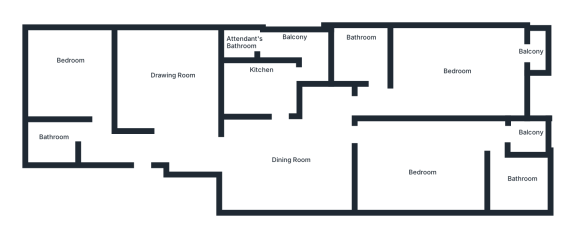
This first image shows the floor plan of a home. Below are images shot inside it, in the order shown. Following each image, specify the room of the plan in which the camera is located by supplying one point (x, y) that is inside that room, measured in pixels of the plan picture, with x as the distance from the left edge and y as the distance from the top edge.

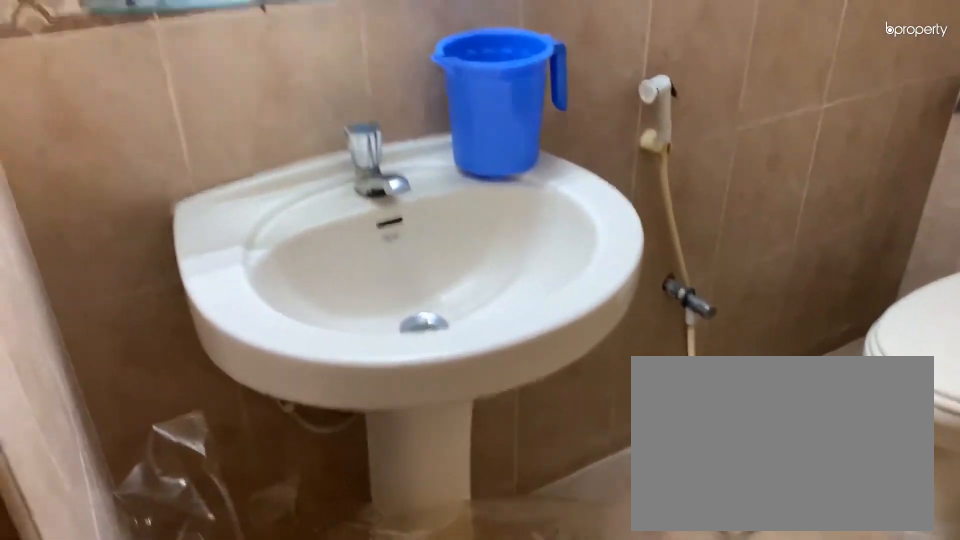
(53, 138)
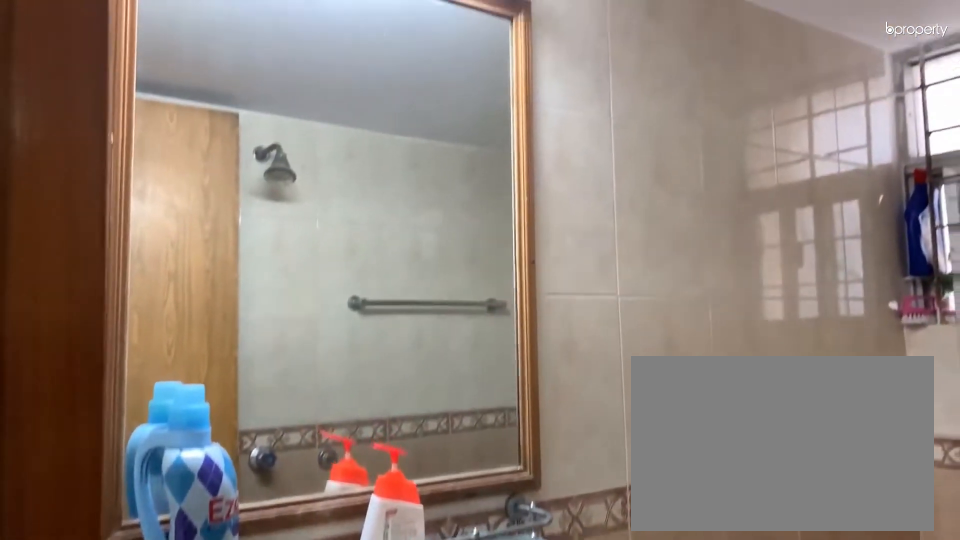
(53, 138)
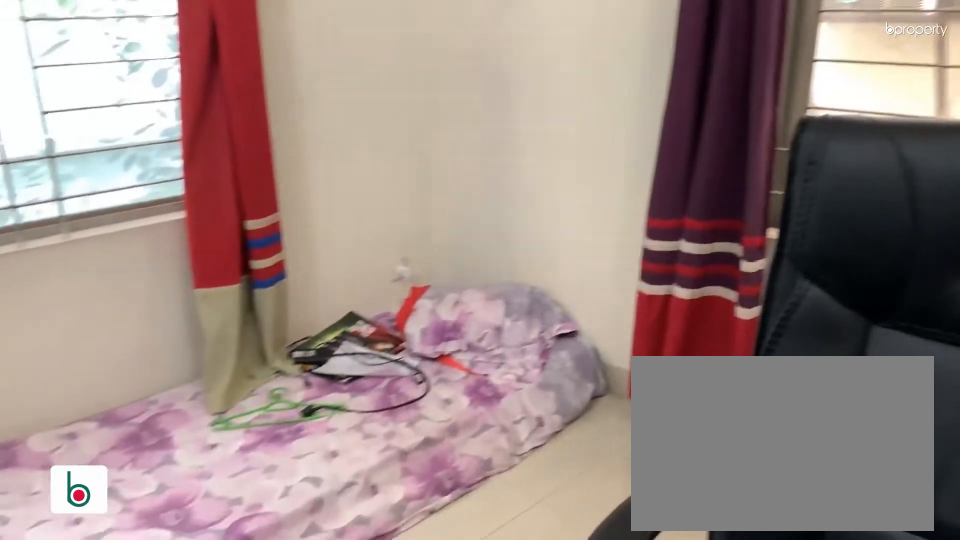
(73, 75)
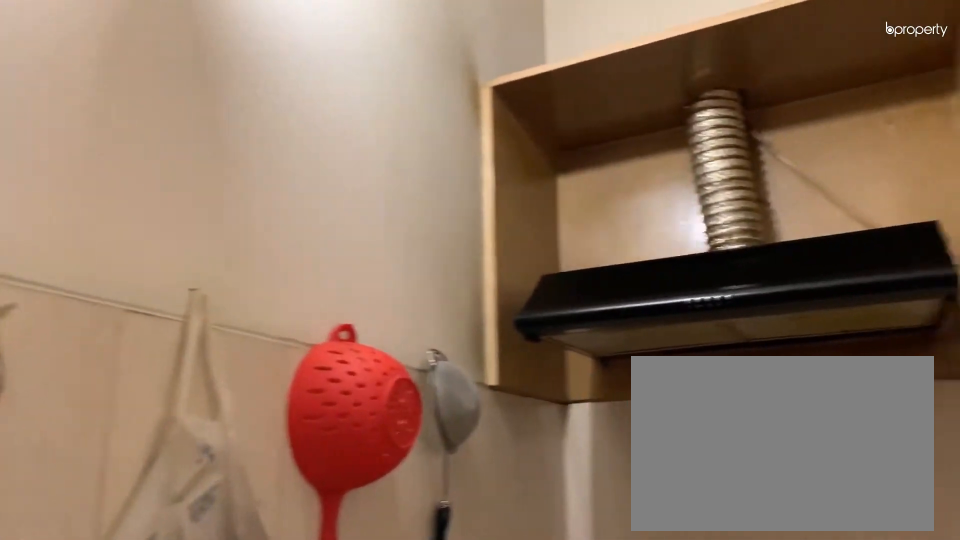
(270, 84)
